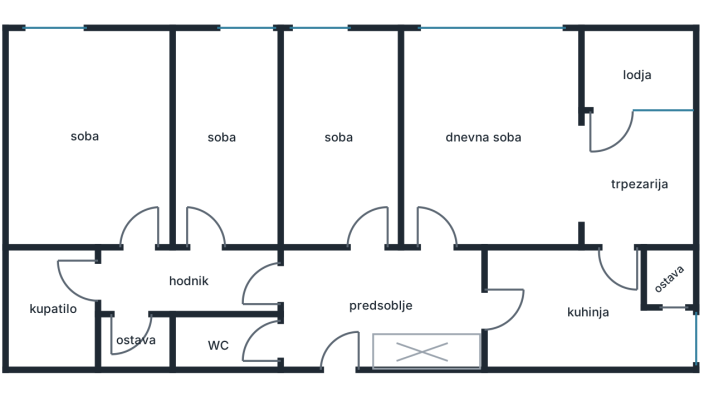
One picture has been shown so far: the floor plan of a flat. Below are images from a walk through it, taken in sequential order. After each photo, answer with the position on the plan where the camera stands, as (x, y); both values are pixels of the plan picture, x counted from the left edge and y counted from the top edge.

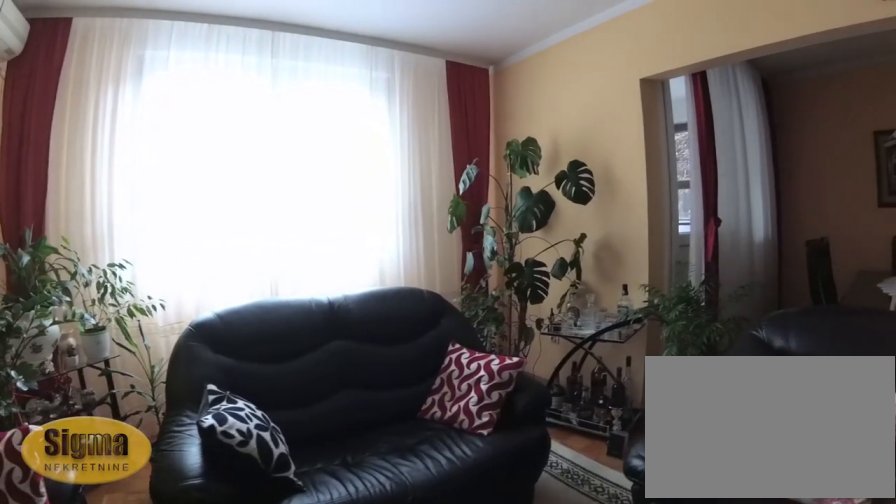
(446, 151)
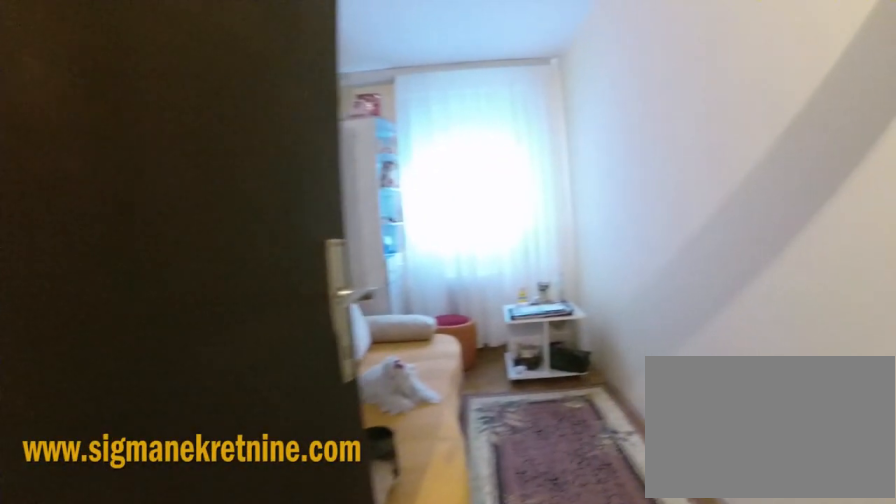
(239, 267)
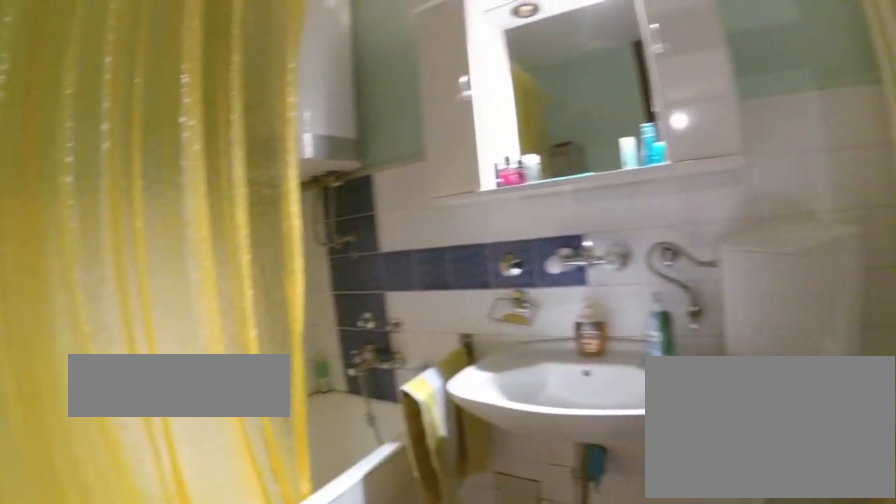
(67, 257)
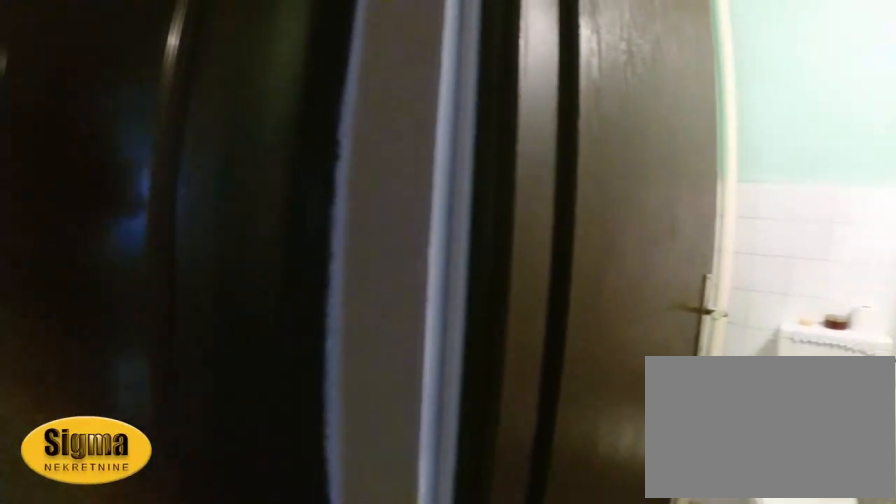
(320, 312)
